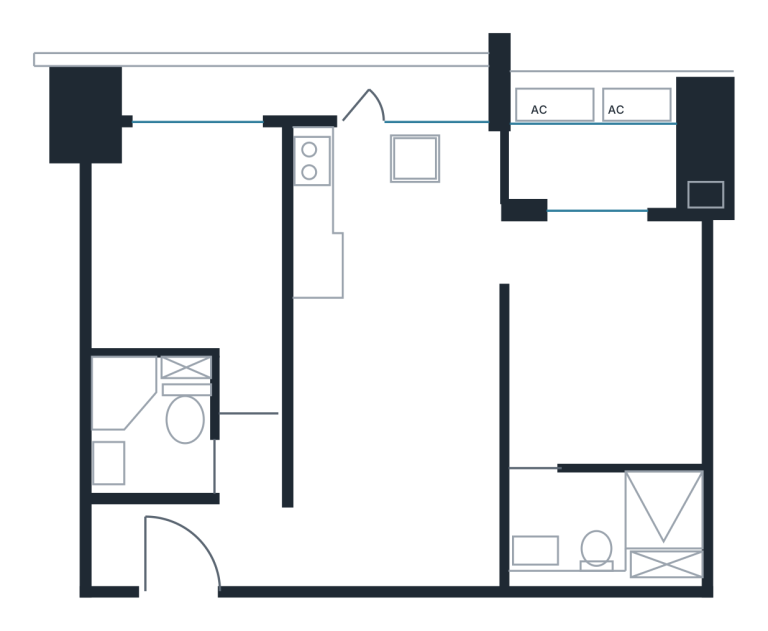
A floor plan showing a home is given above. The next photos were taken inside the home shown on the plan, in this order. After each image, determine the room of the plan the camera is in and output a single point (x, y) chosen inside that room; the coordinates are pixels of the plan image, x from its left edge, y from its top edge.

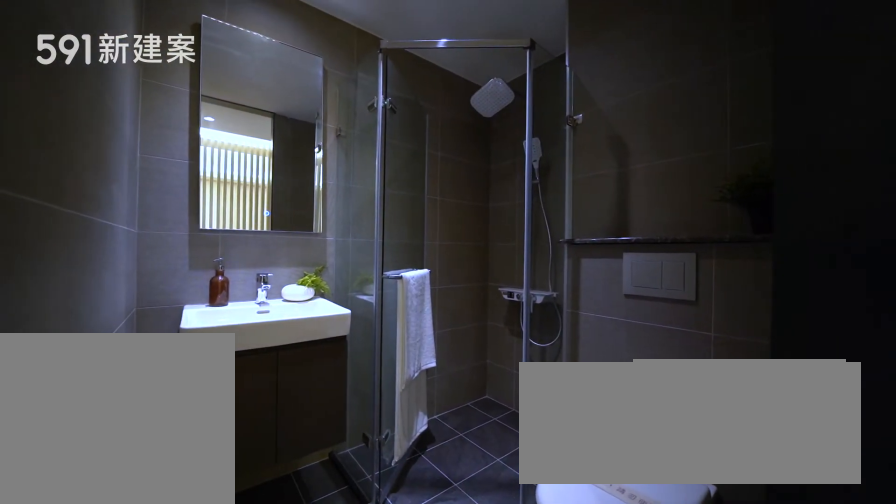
(151, 422)
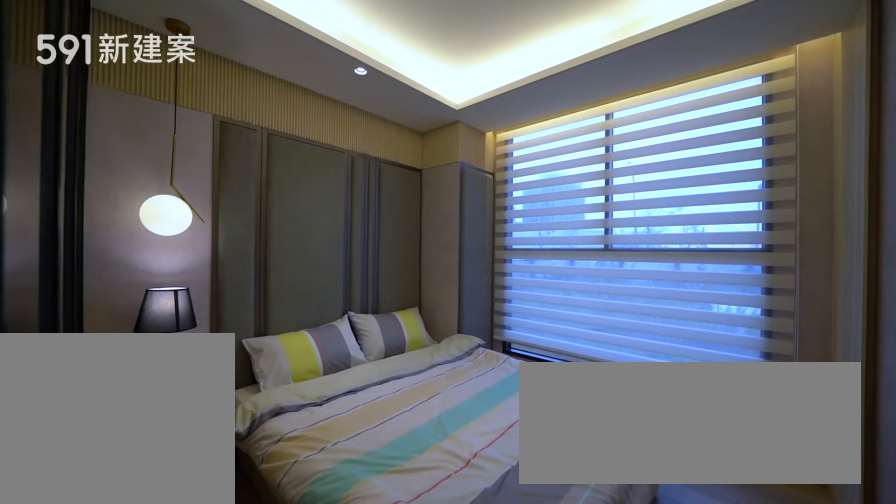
(190, 249)
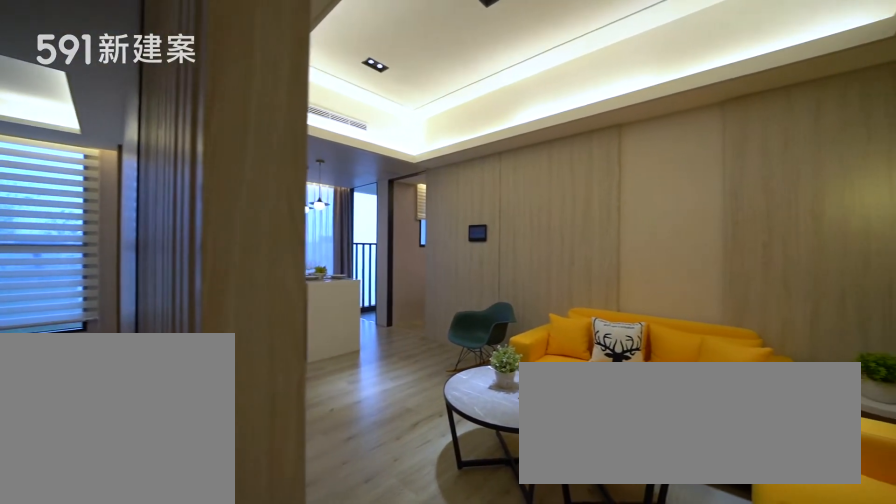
(399, 448)
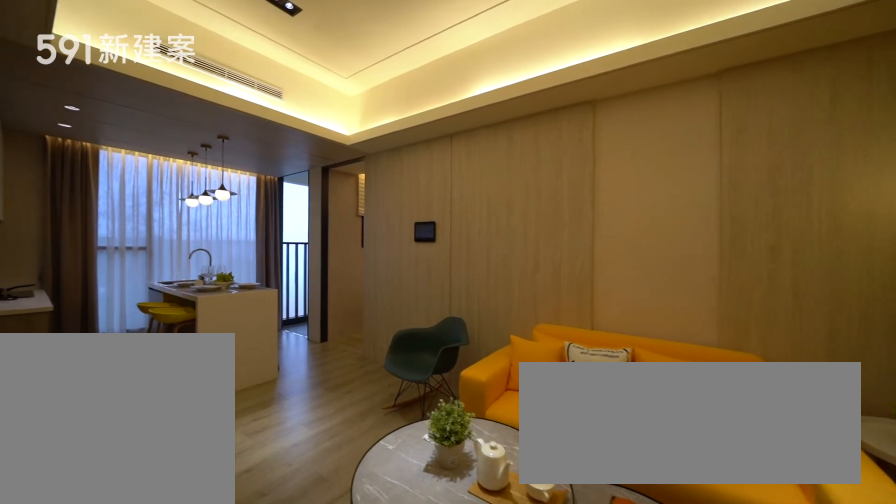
(399, 448)
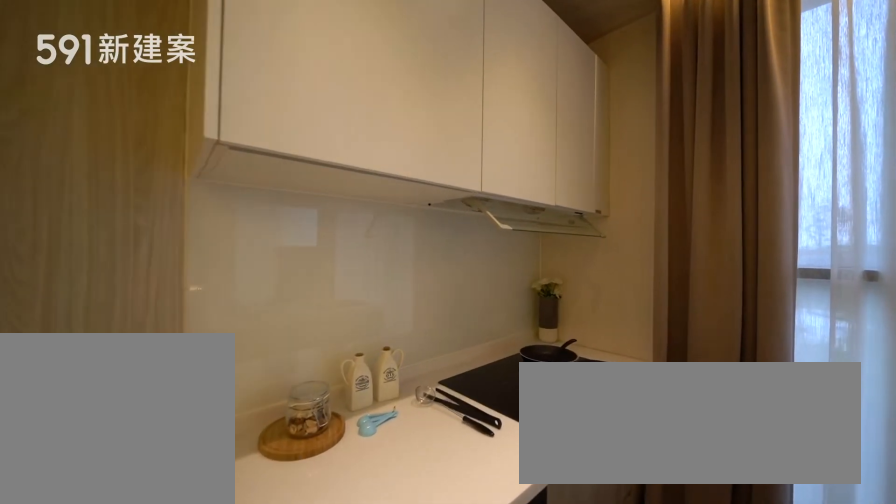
(345, 191)
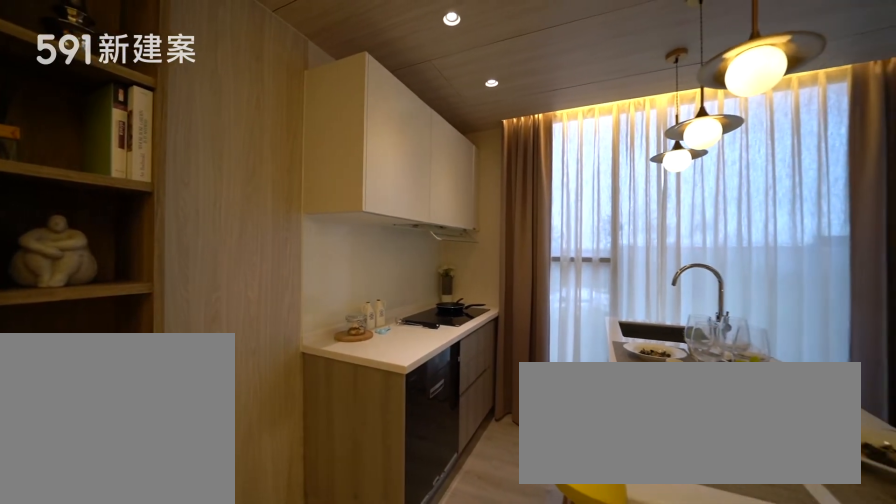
(415, 238)
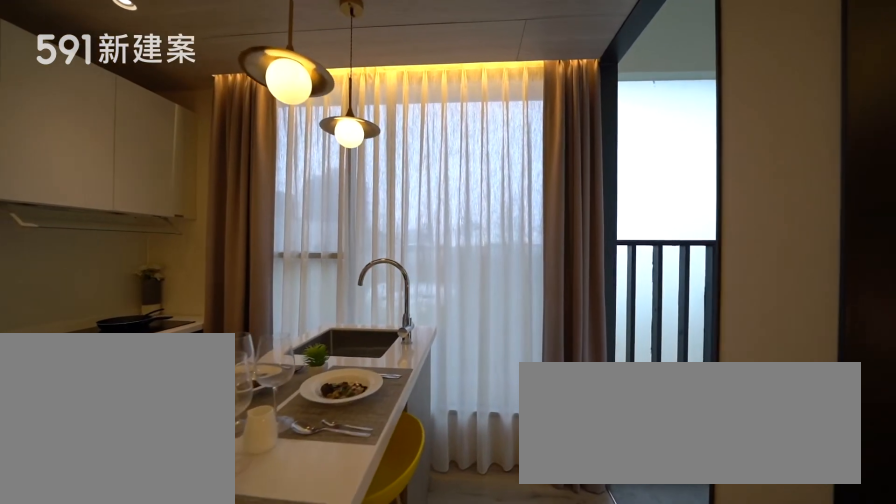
(415, 238)
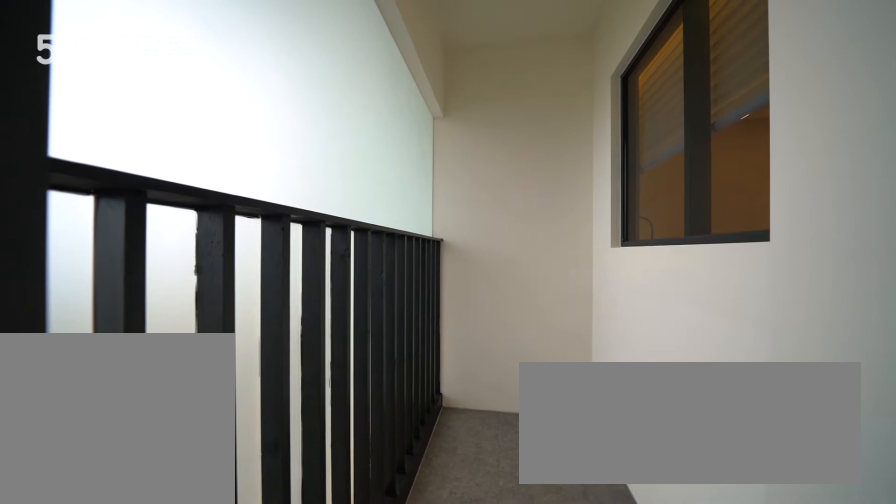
(599, 168)
